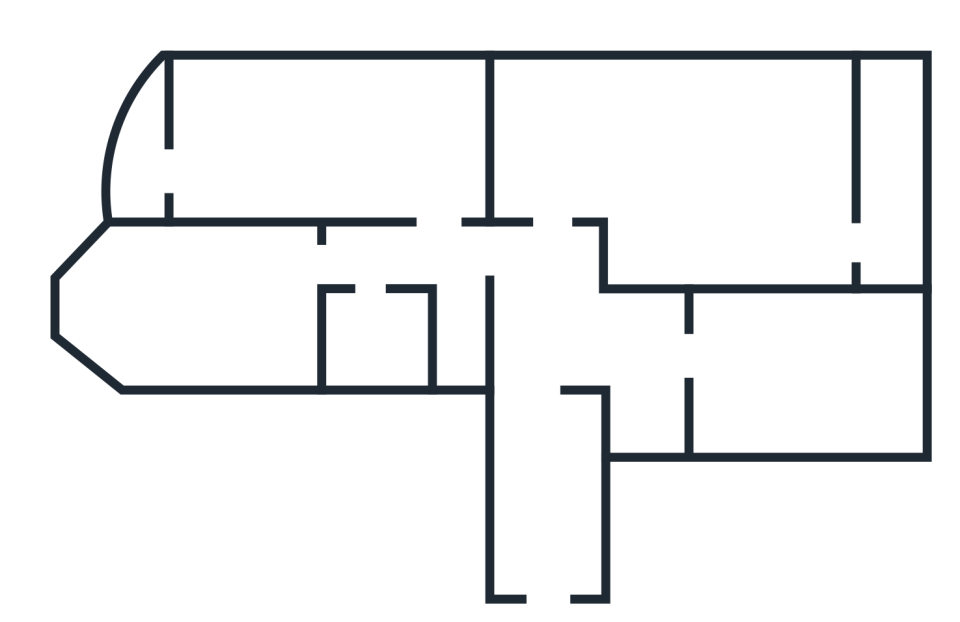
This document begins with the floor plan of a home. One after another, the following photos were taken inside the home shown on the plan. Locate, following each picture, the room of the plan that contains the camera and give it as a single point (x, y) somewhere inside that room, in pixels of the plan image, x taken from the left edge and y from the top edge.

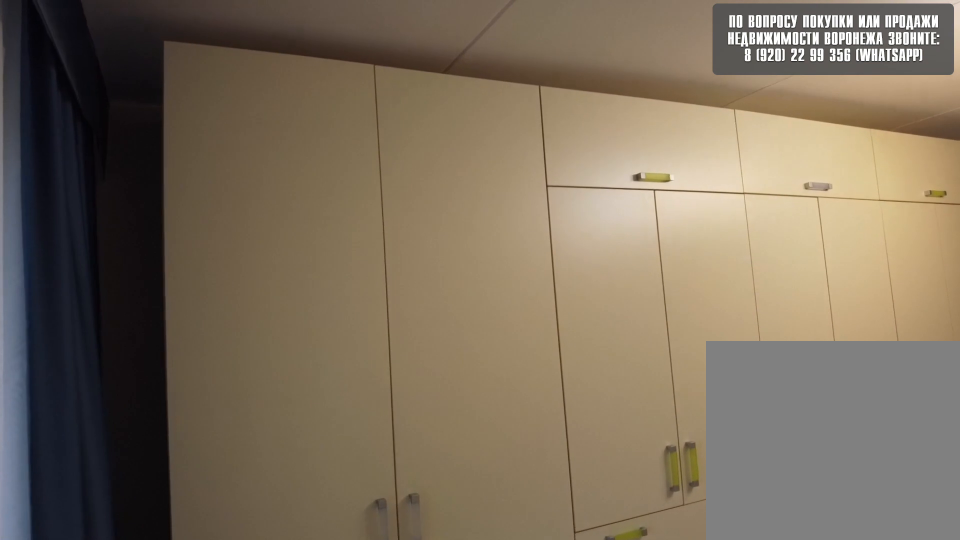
(394, 152)
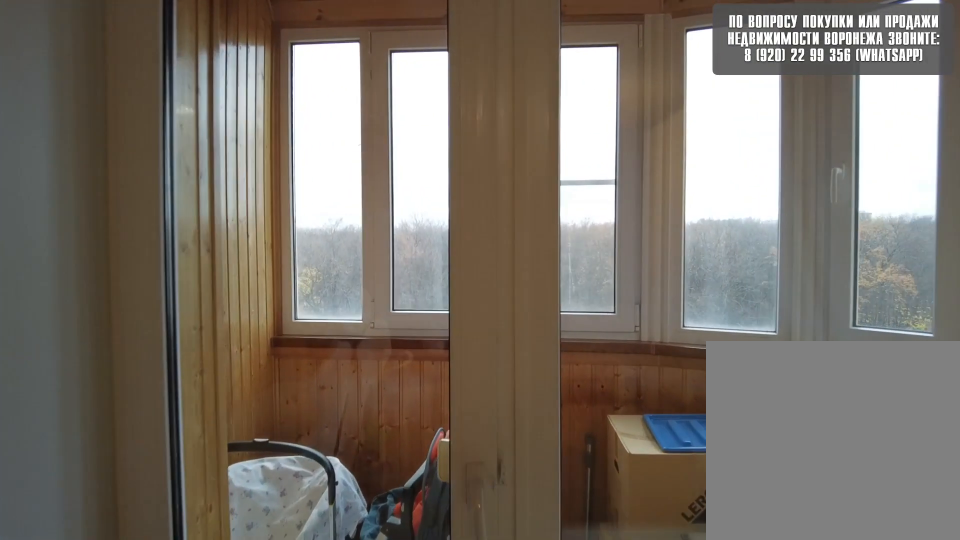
(233, 156)
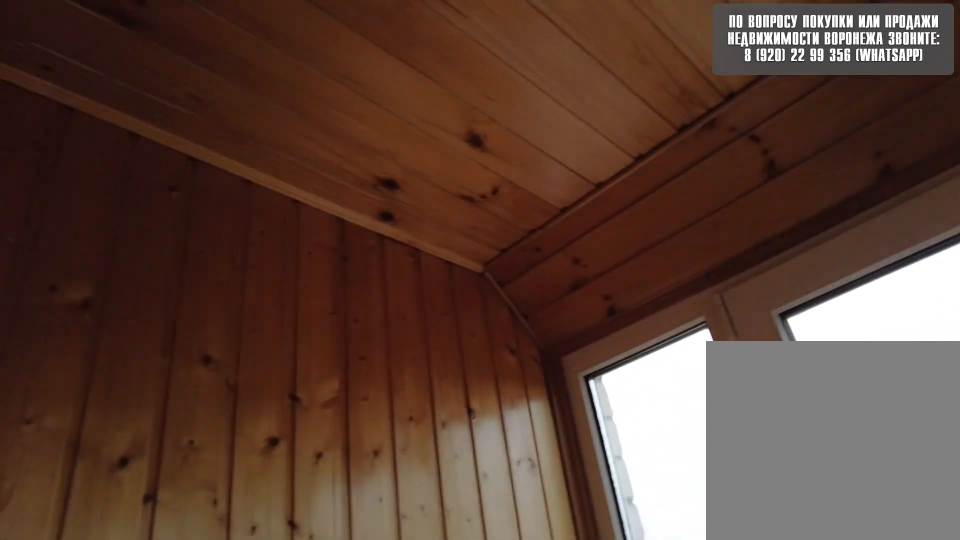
(149, 159)
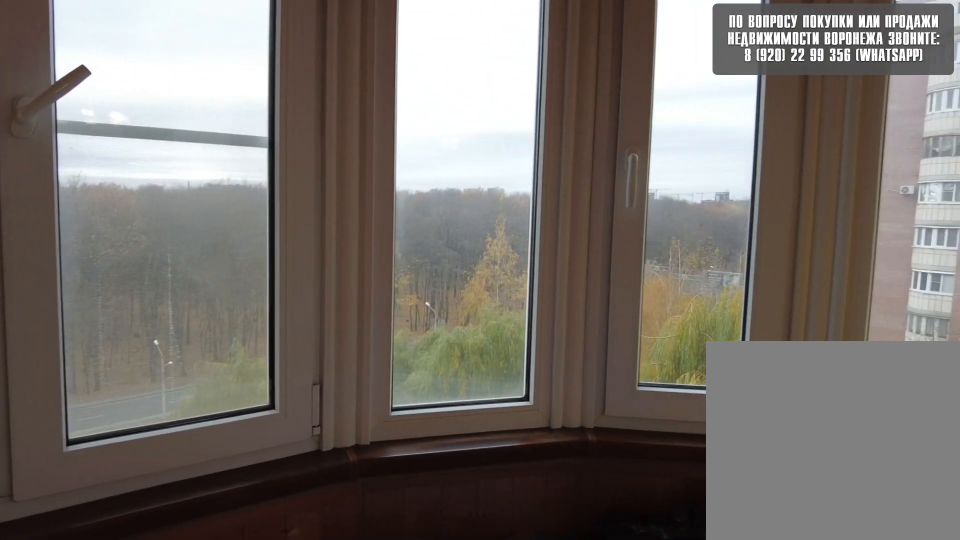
(149, 159)
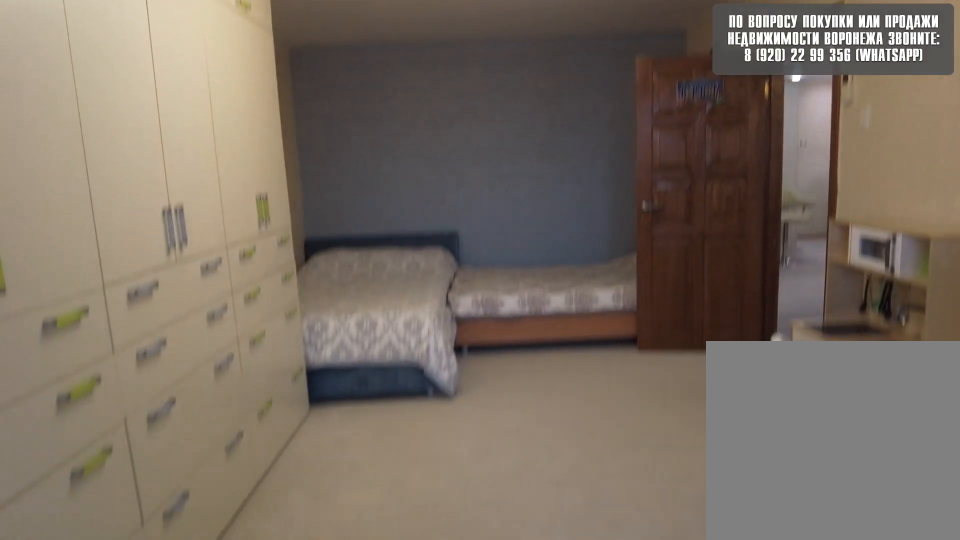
(222, 167)
